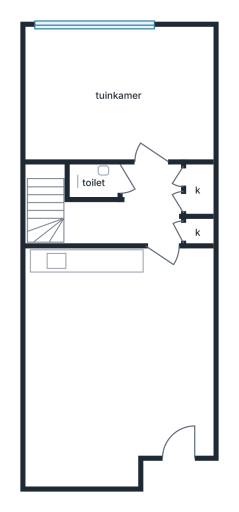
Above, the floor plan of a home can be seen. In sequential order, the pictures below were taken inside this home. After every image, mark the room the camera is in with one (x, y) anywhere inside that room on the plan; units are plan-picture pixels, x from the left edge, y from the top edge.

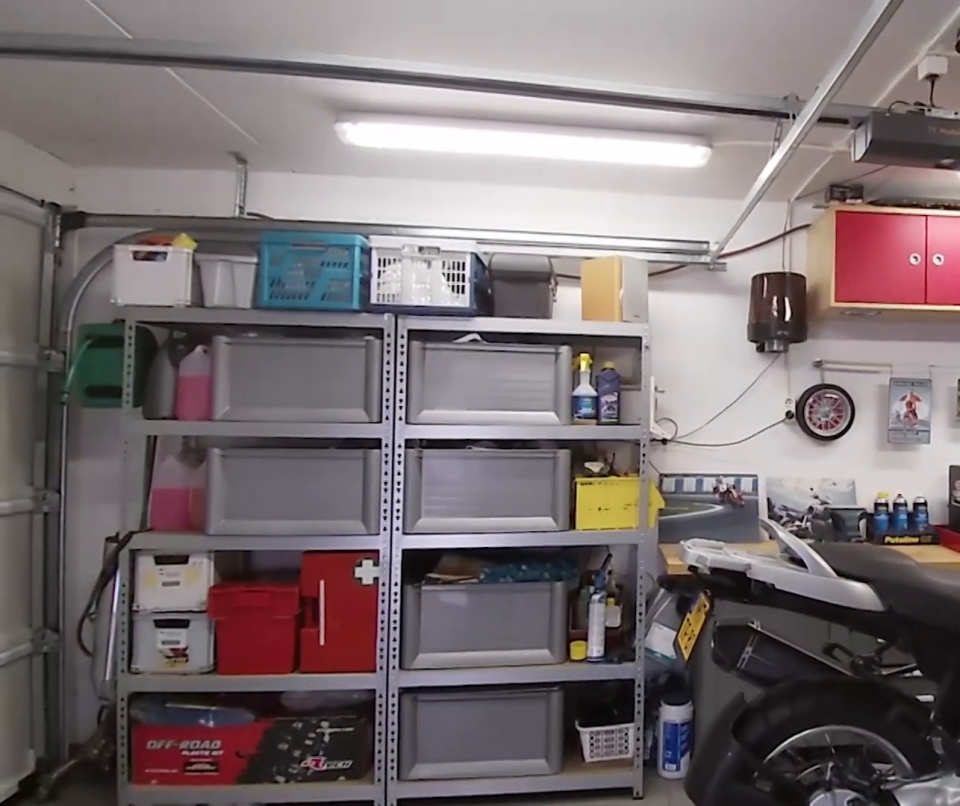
(46, 350)
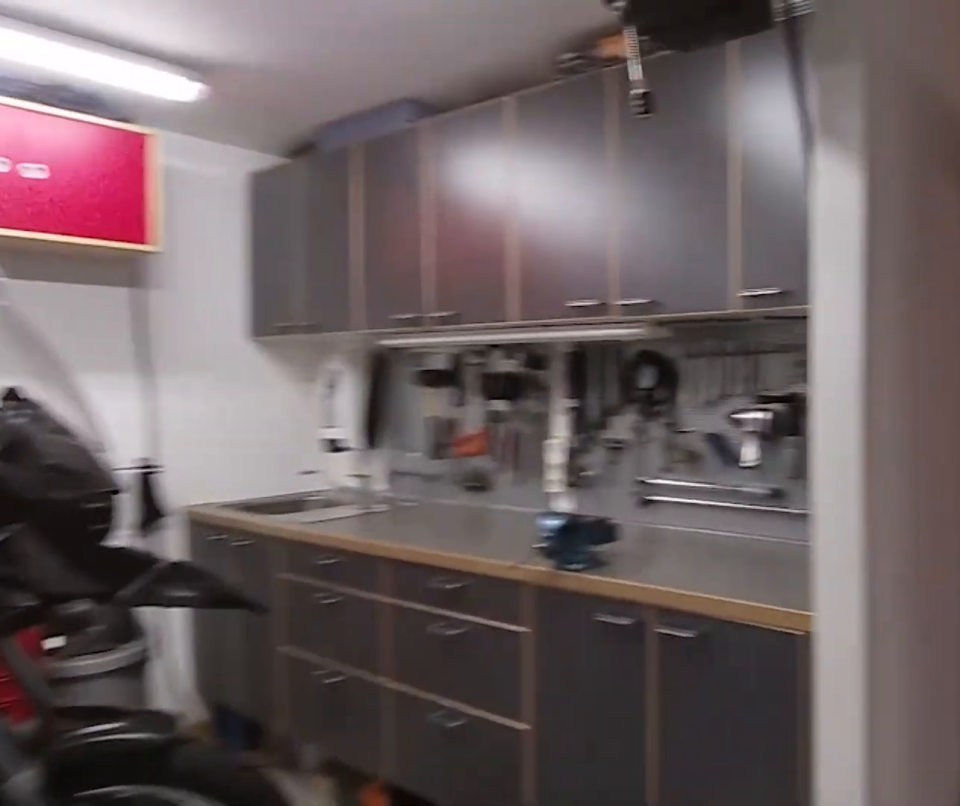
(46, 350)
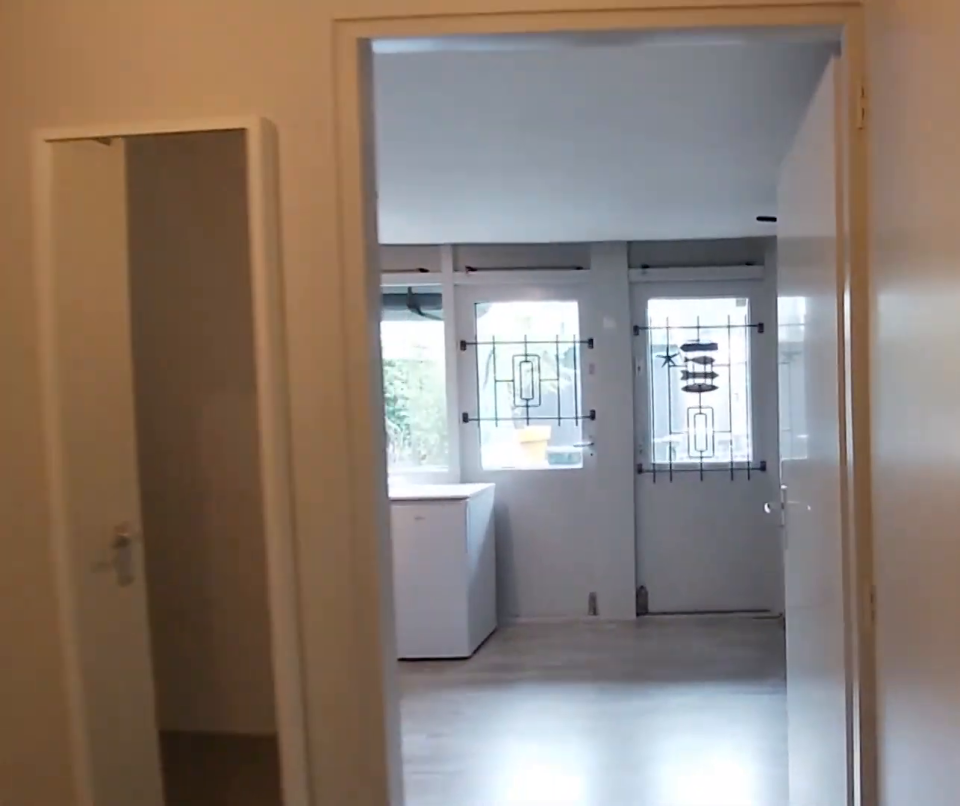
(136, 209)
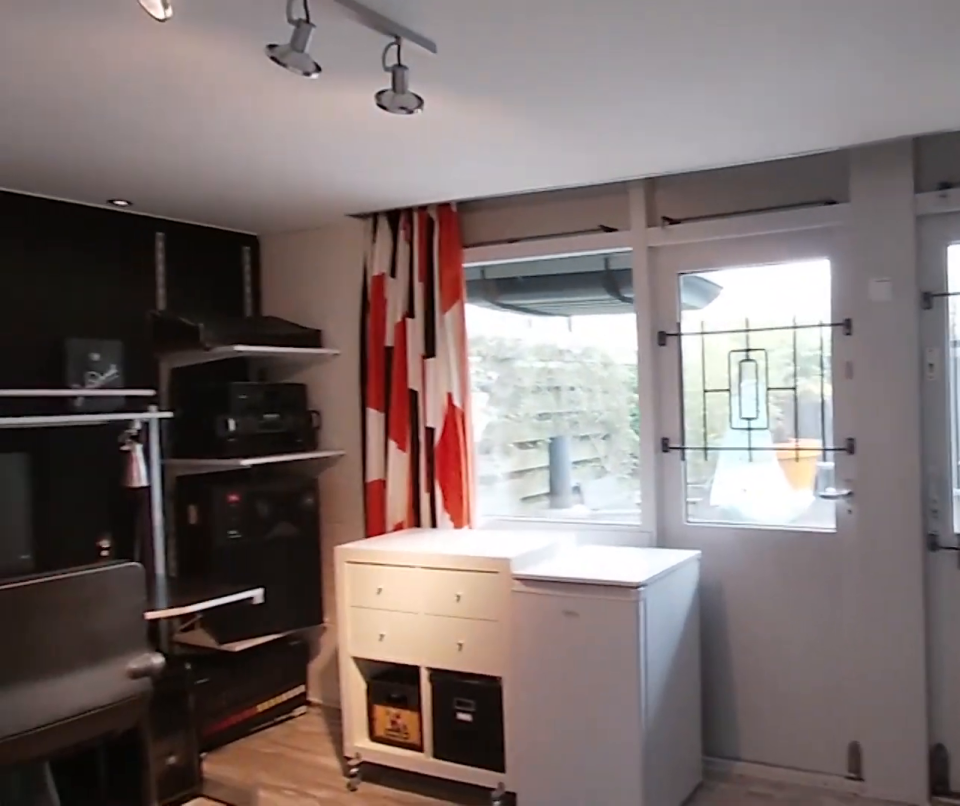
(120, 94)
